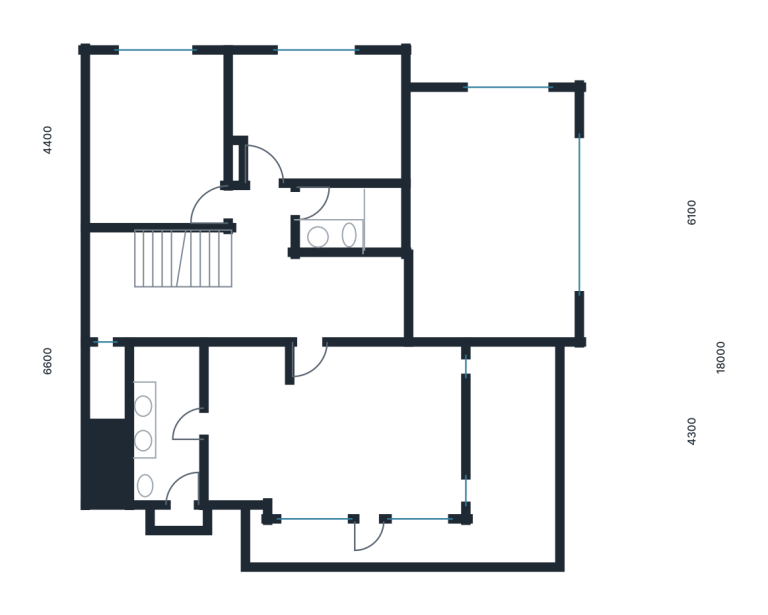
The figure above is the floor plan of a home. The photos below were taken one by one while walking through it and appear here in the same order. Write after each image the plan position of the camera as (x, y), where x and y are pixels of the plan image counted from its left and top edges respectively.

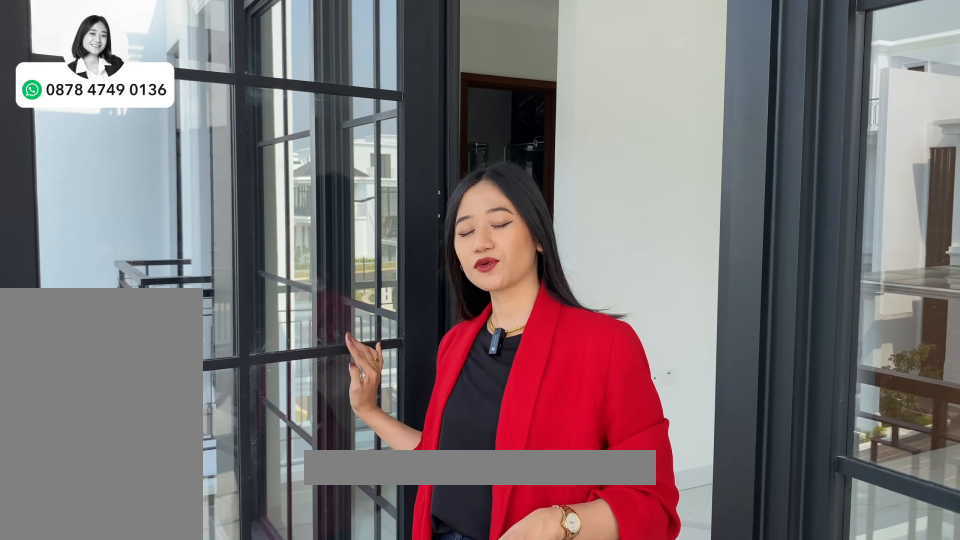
(402, 546)
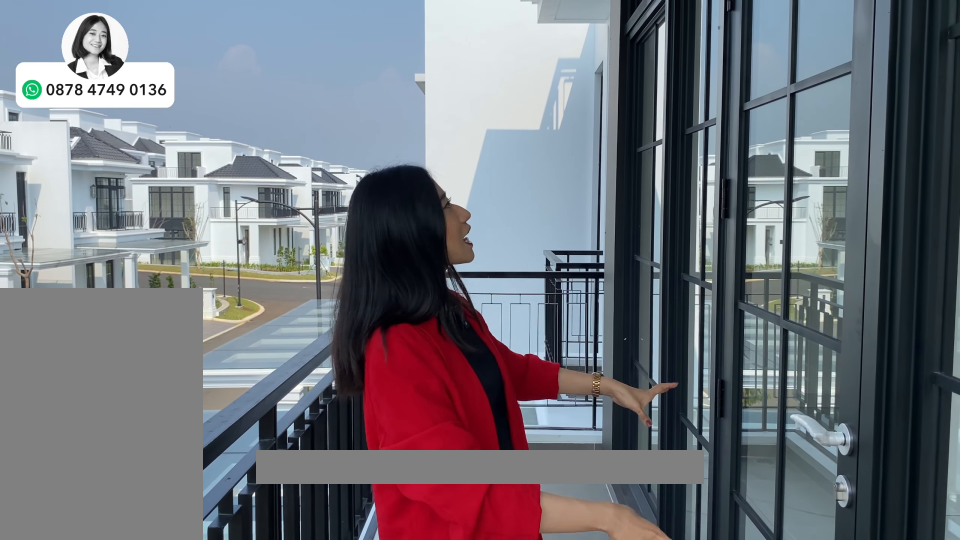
(402, 546)
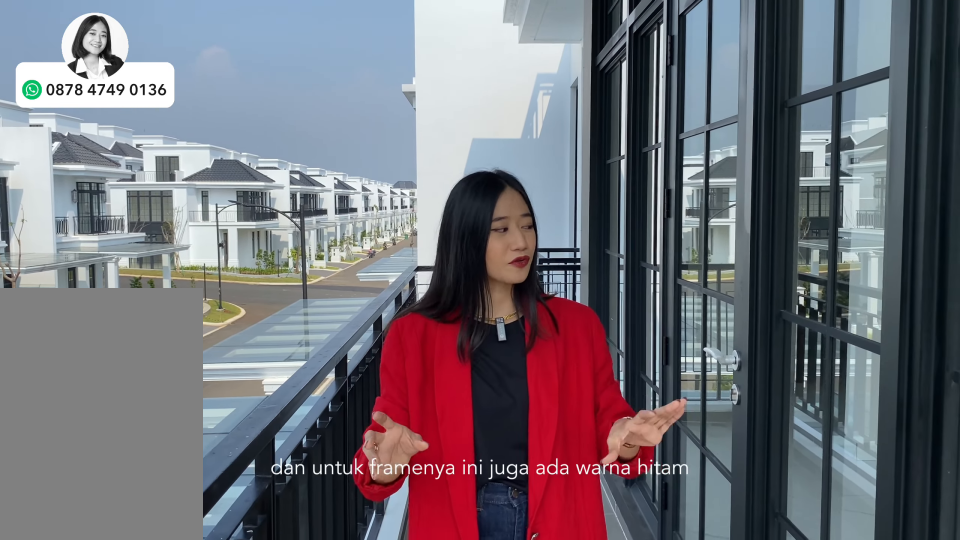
(402, 546)
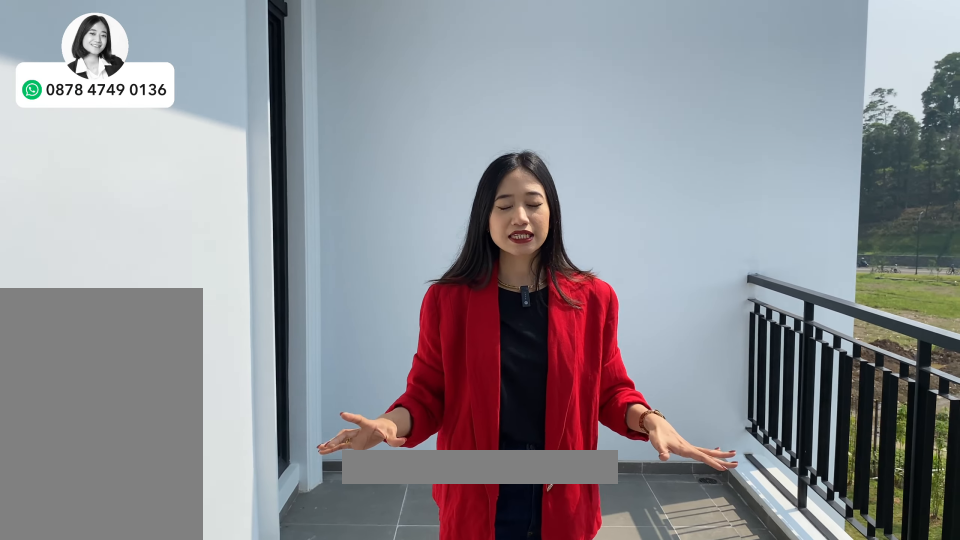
(523, 441)
